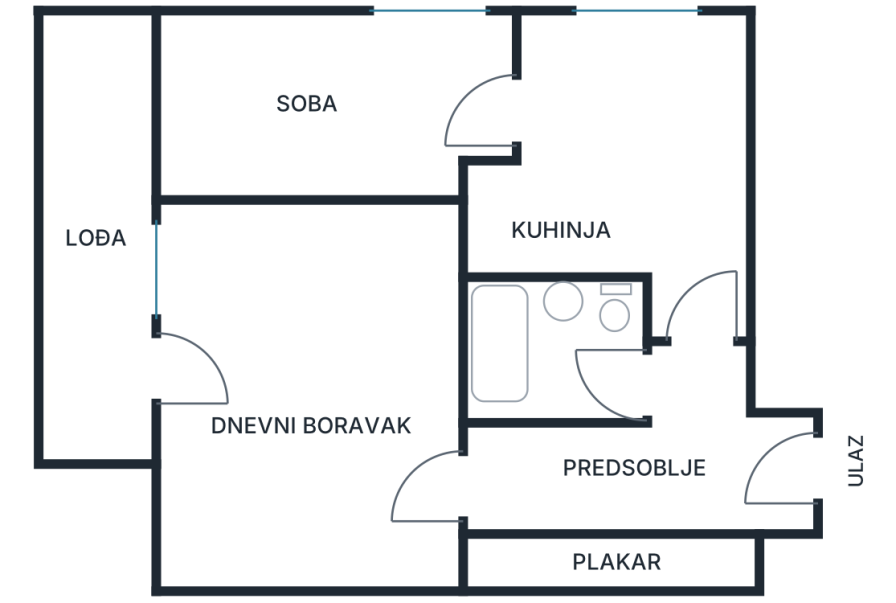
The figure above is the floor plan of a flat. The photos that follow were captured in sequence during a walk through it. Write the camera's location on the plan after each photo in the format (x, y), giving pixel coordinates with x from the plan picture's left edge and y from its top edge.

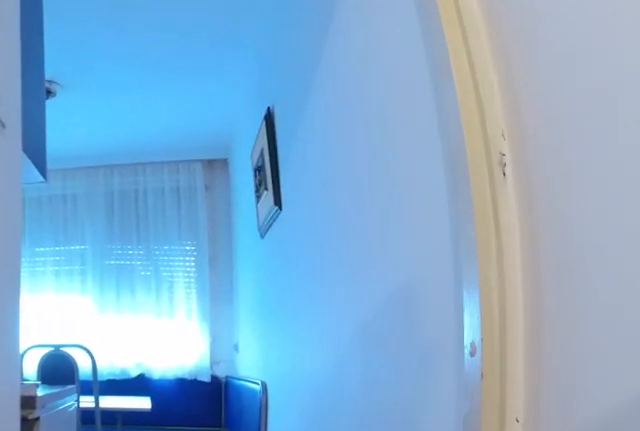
(690, 411)
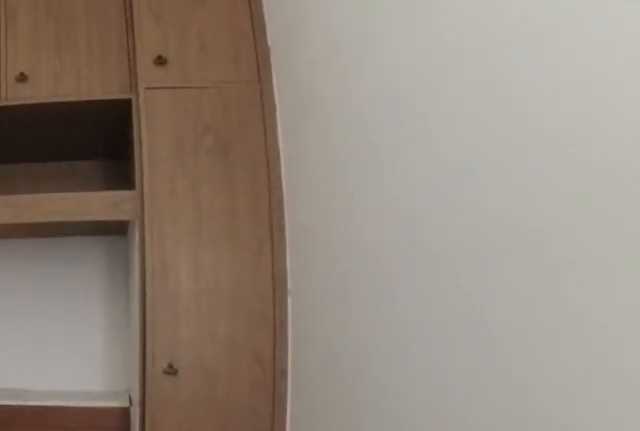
(394, 120)
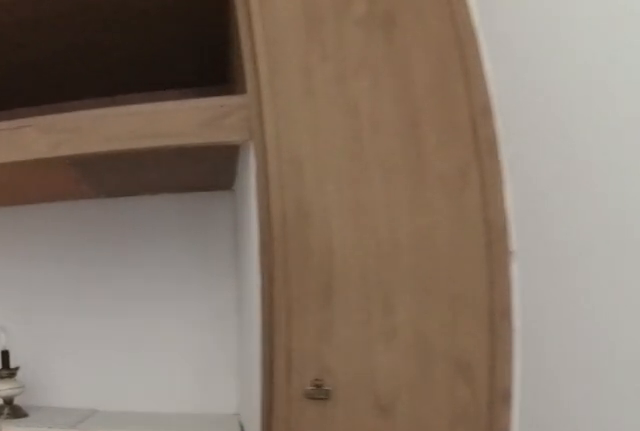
(318, 120)
